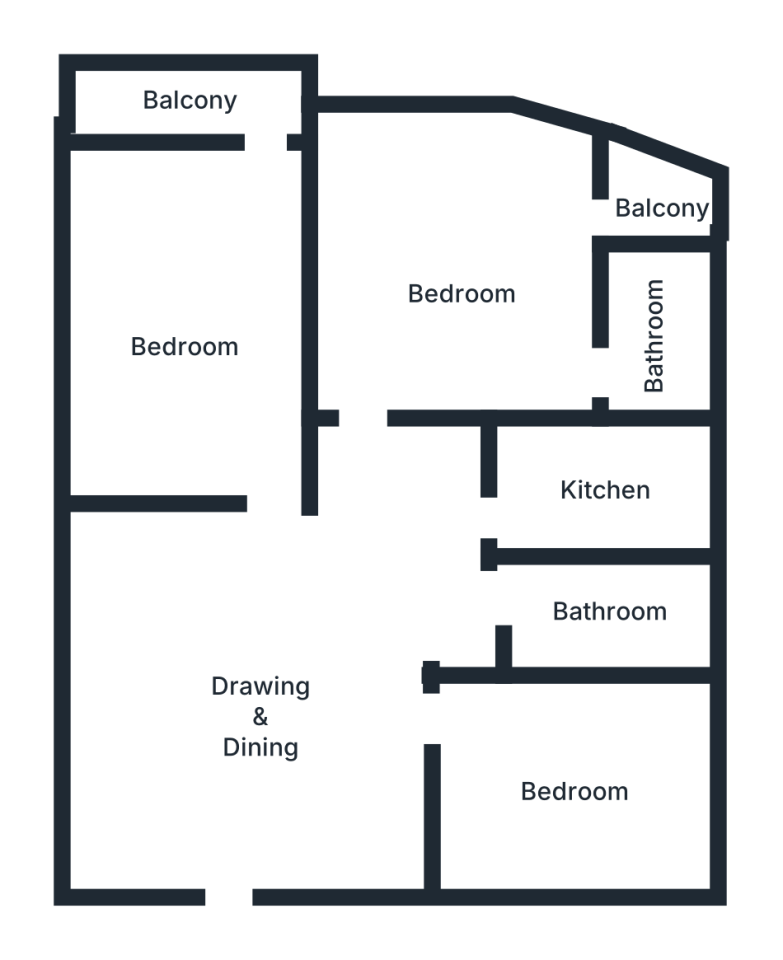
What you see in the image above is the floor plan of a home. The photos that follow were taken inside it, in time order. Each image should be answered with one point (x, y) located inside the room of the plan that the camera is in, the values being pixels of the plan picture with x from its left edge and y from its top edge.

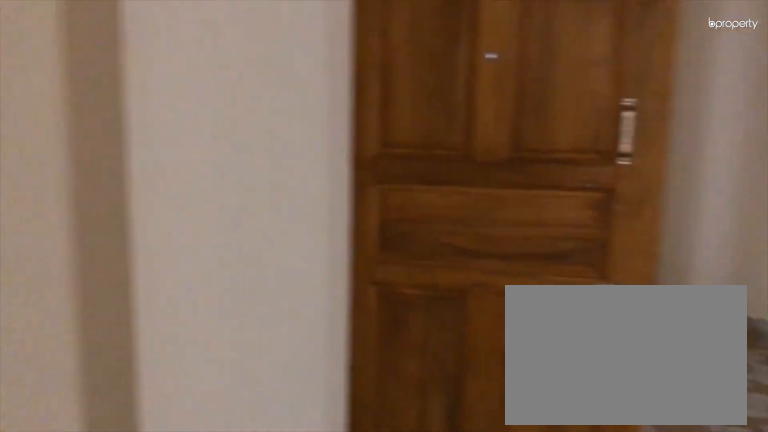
(272, 704)
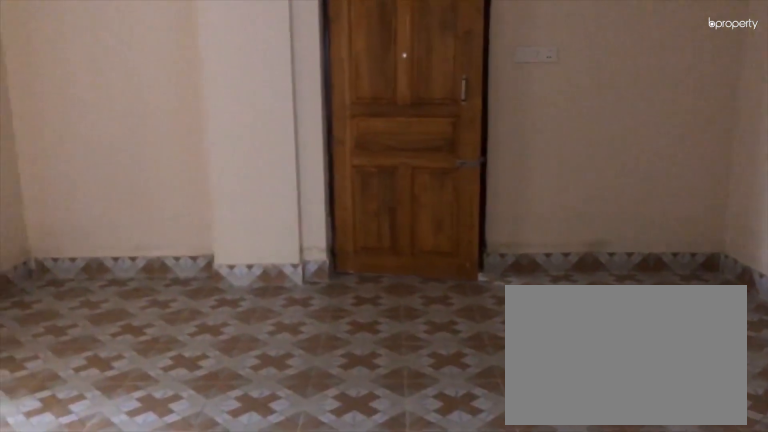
(272, 705)
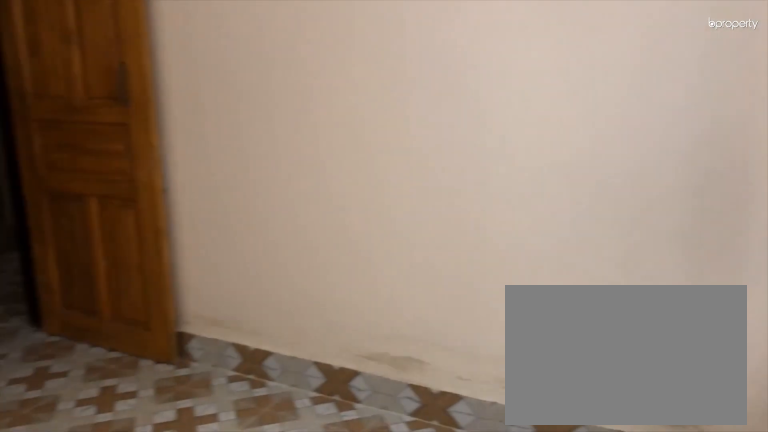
(579, 791)
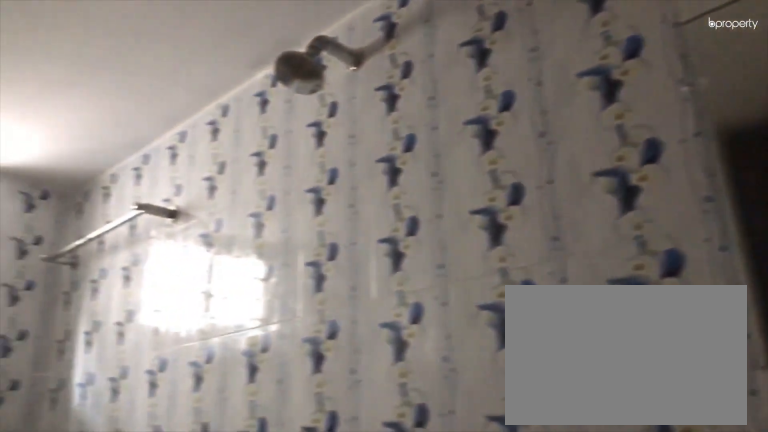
(607, 616)
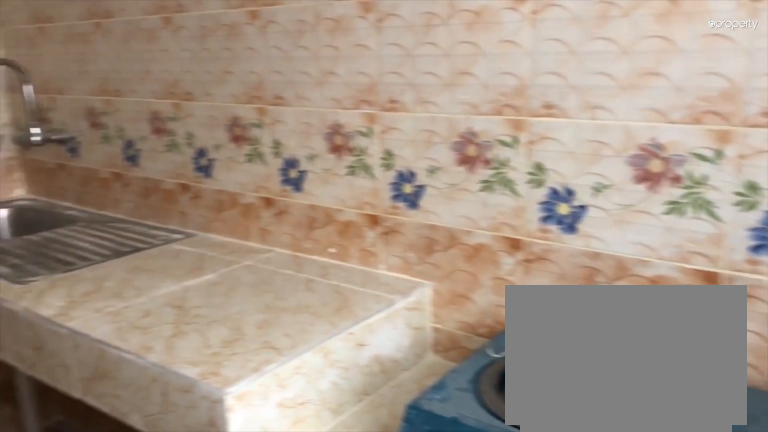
(605, 491)
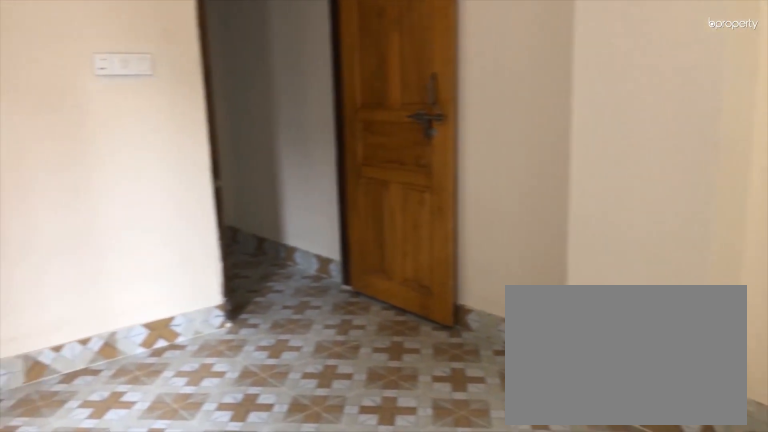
(471, 290)
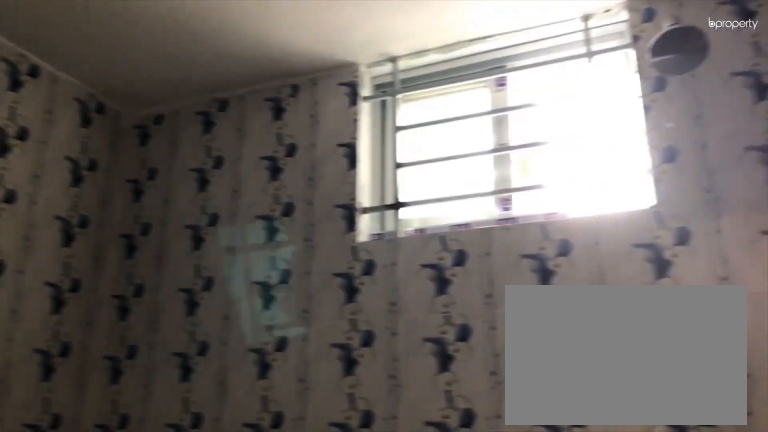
(651, 320)
